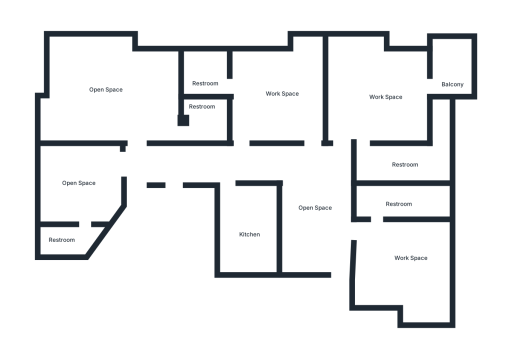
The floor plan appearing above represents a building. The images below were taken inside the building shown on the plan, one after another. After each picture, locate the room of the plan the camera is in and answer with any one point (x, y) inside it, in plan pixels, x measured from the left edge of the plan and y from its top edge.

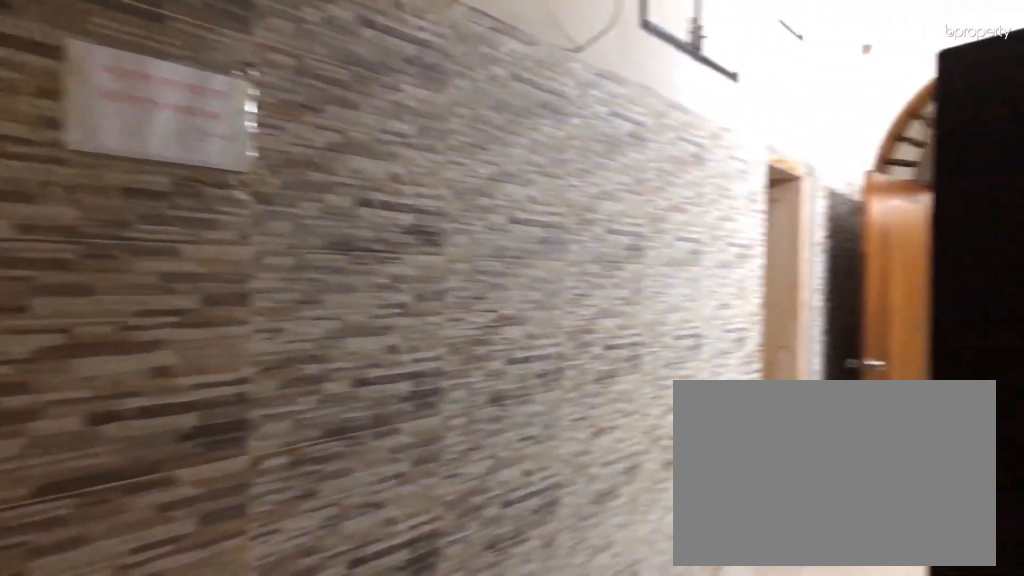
(192, 164)
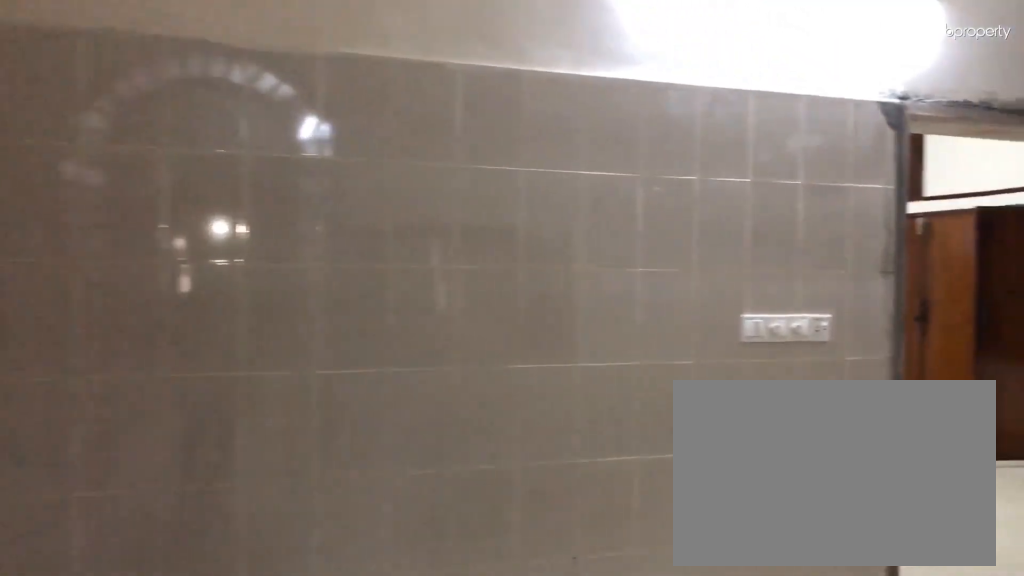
(306, 168)
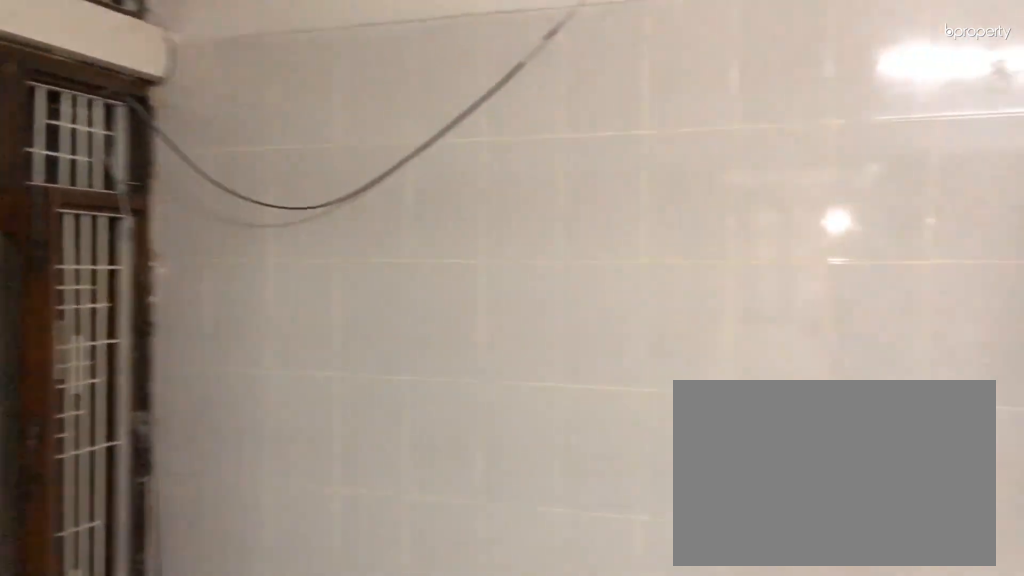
(322, 223)
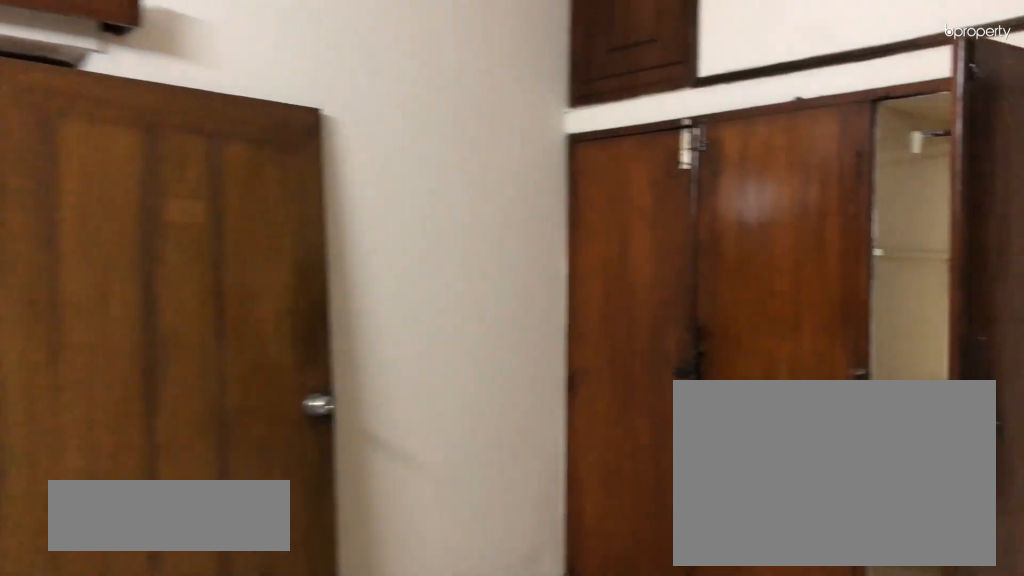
(399, 258)
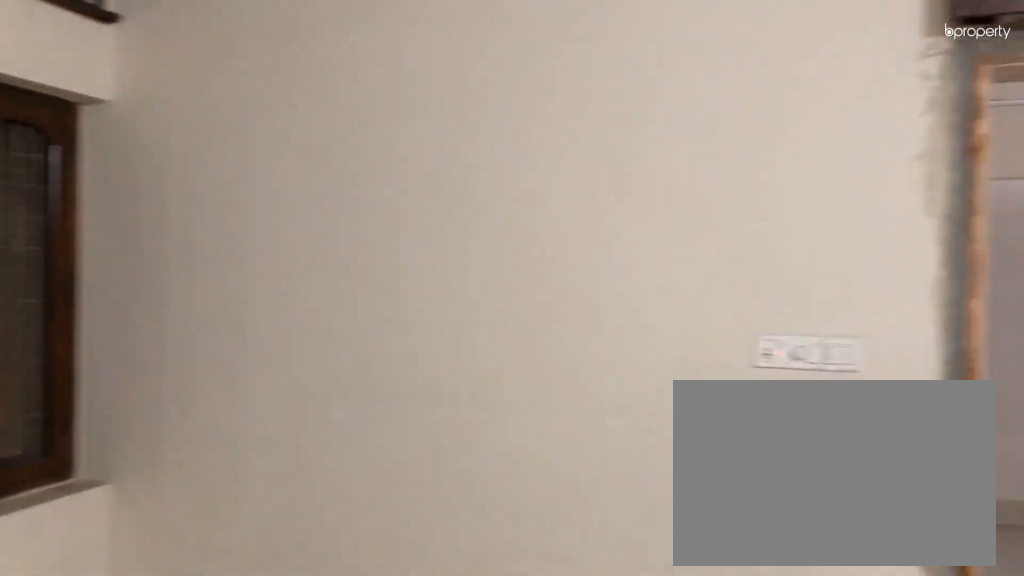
(399, 258)
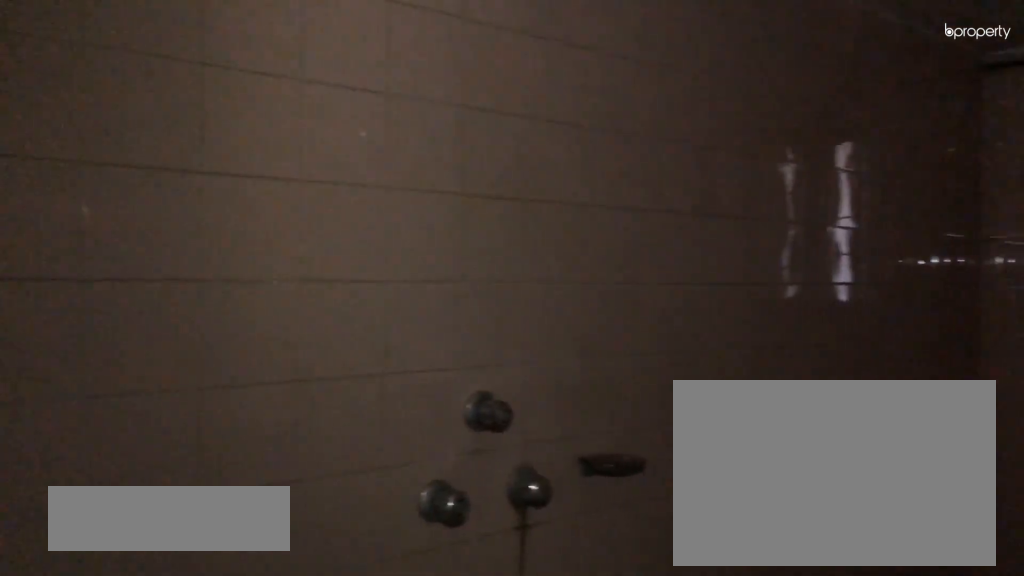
(406, 198)
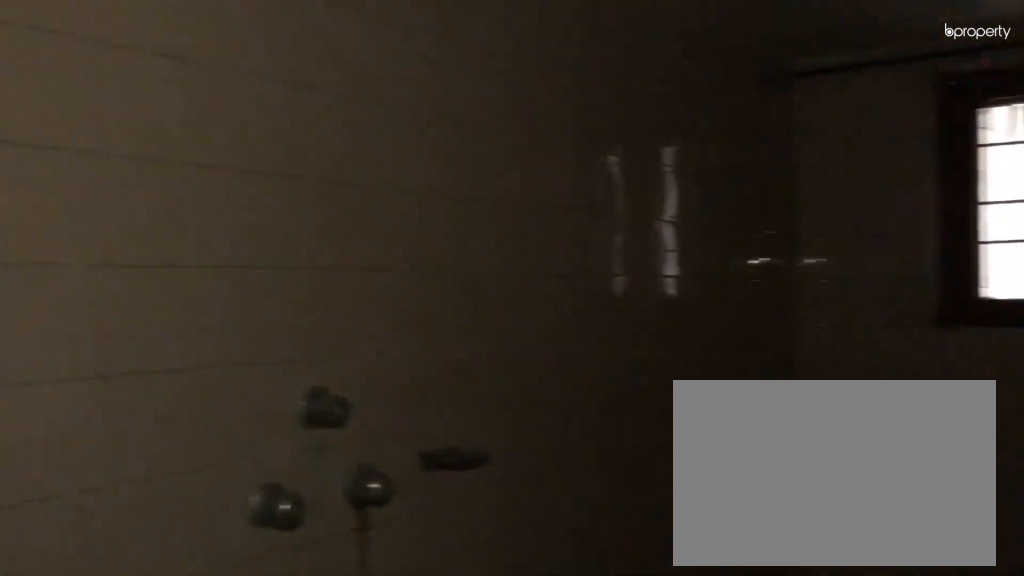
(406, 198)
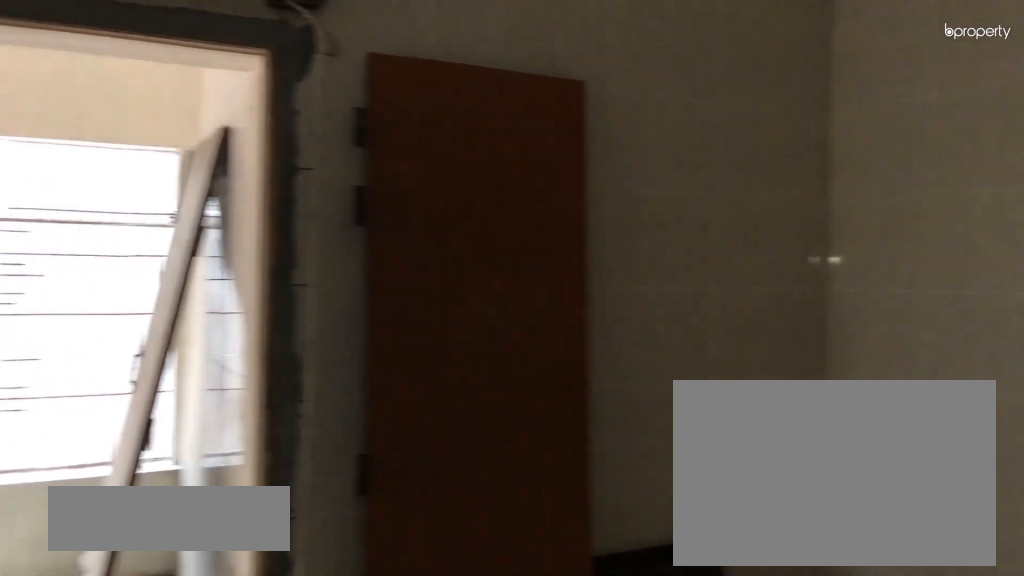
(380, 99)
